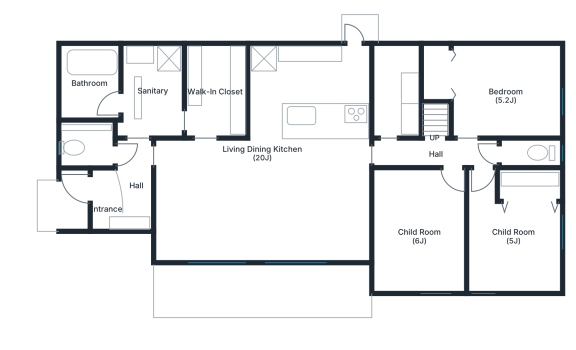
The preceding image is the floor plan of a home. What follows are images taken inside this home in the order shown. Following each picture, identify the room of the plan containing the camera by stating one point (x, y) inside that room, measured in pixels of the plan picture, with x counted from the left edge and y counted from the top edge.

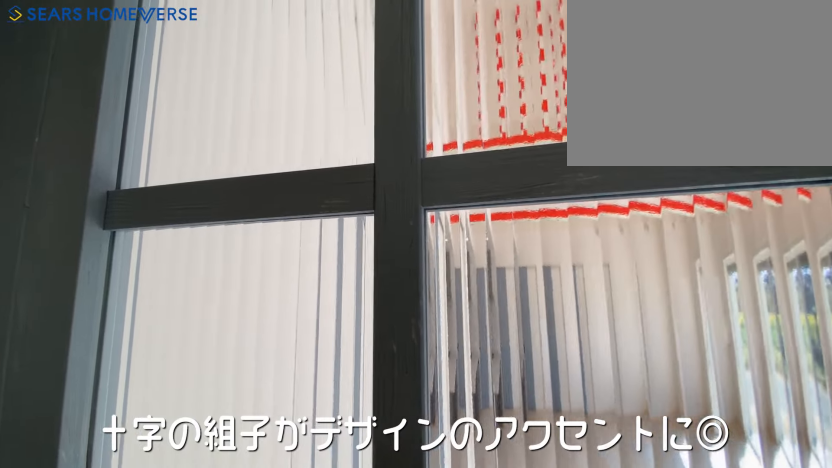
(263, 199)
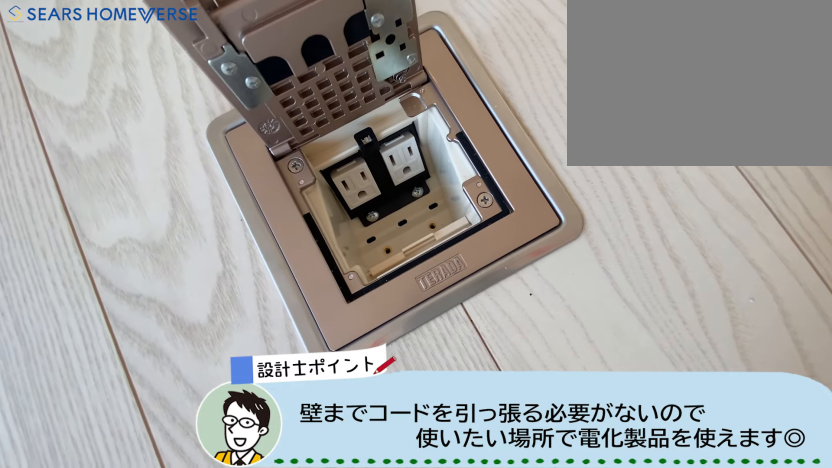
(264, 199)
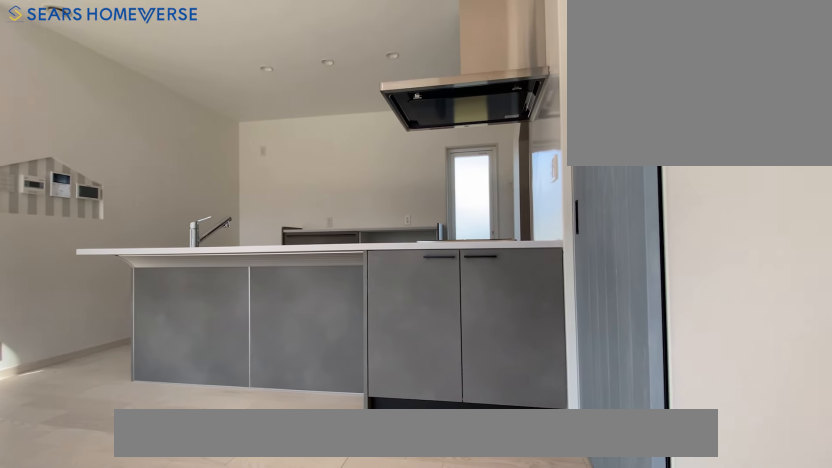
(317, 85)
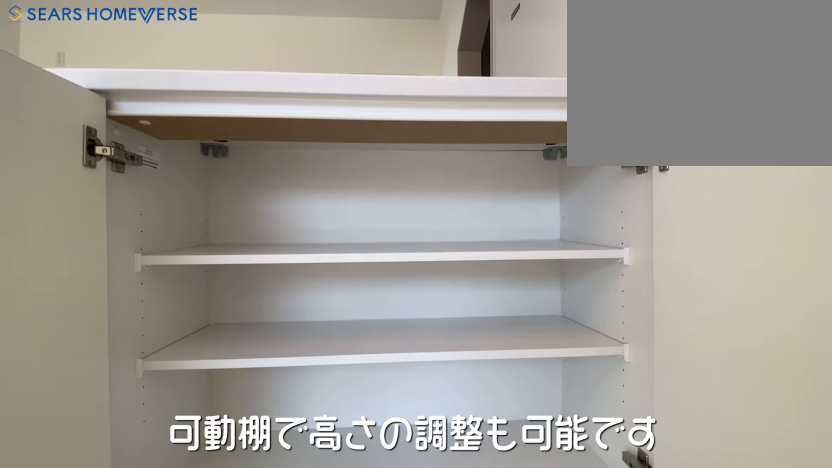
(317, 85)
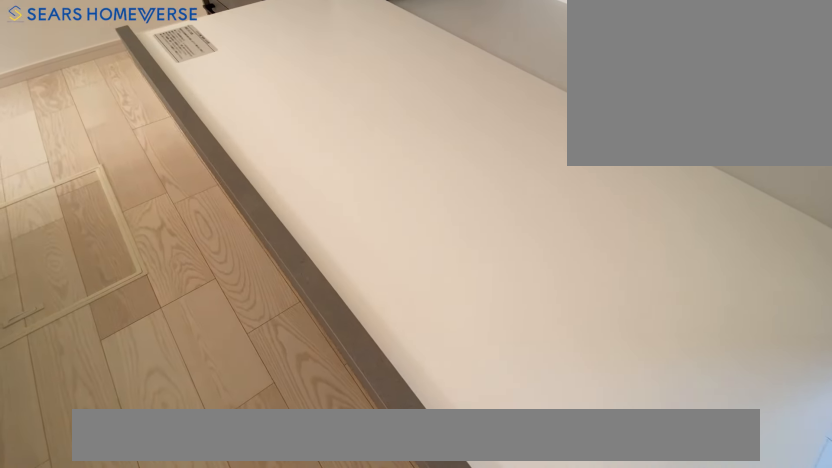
(317, 85)
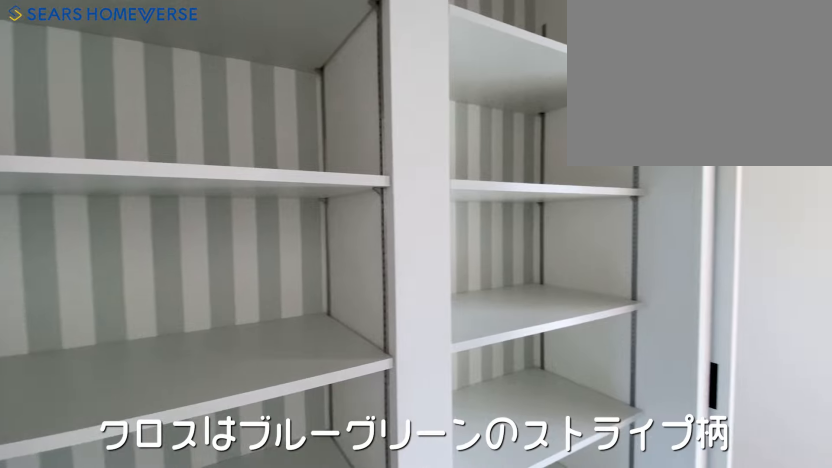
(395, 90)
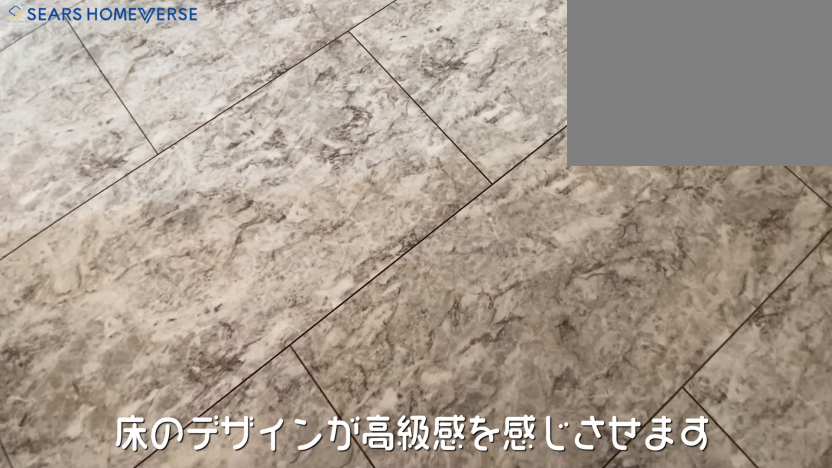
(151, 95)
